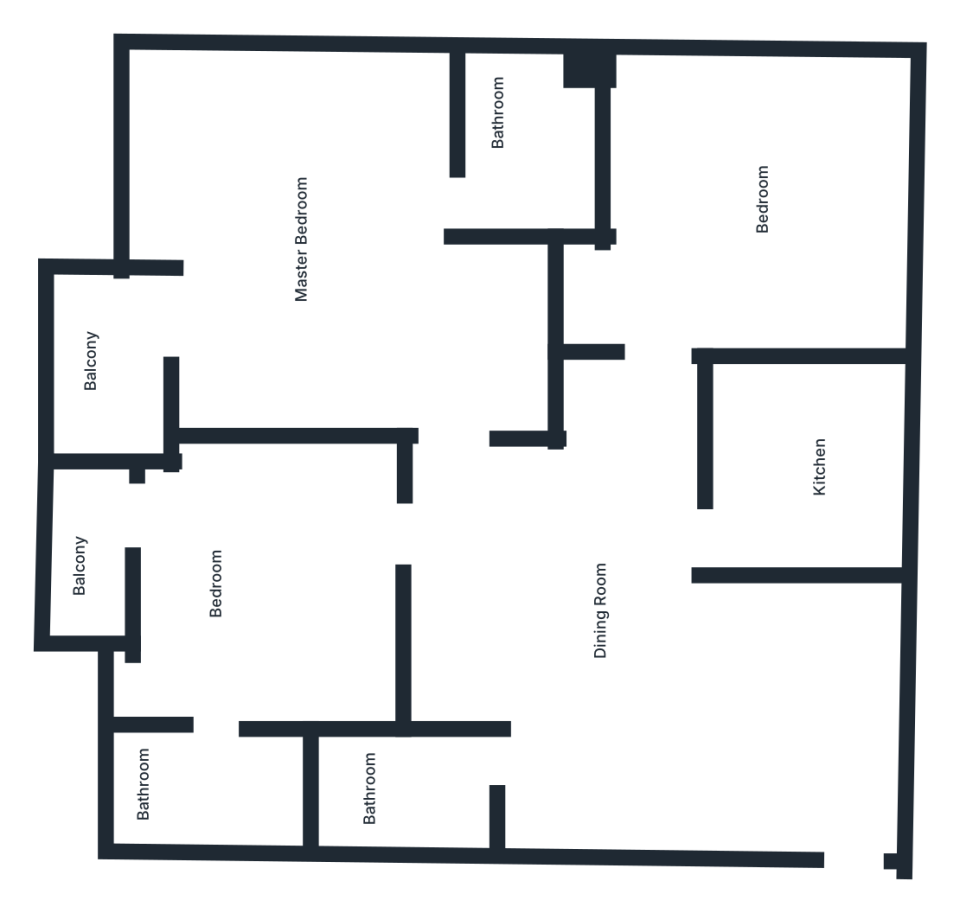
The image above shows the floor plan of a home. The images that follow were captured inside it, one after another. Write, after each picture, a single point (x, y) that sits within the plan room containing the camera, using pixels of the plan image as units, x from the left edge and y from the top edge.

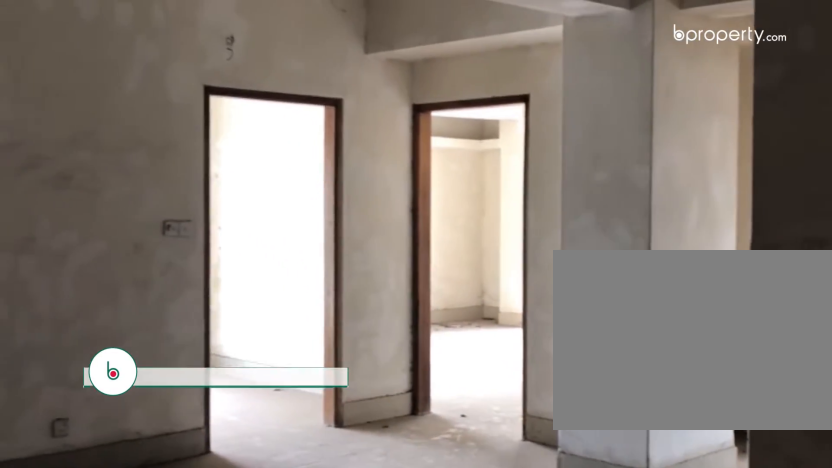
(664, 697)
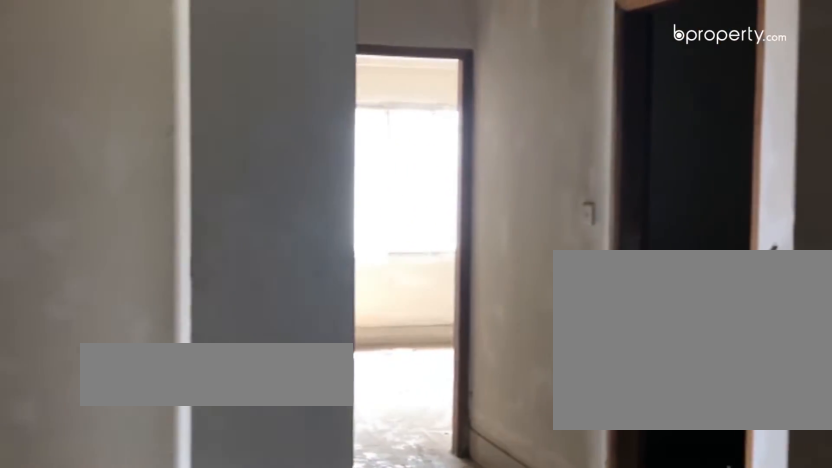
(662, 697)
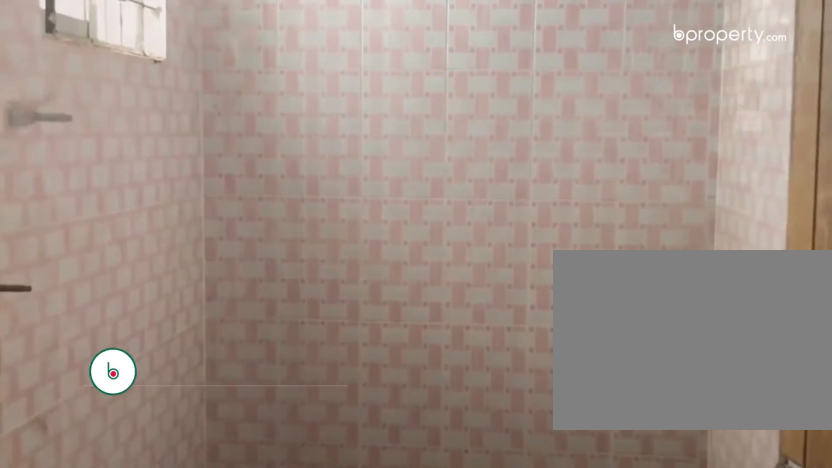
(400, 787)
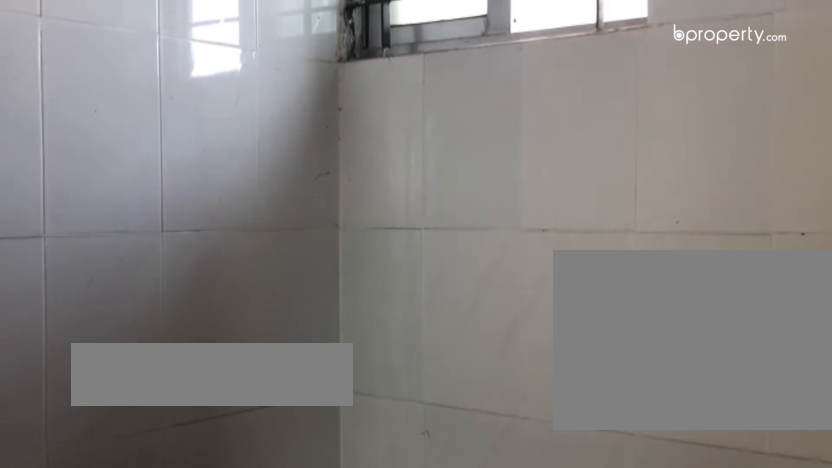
(207, 777)
